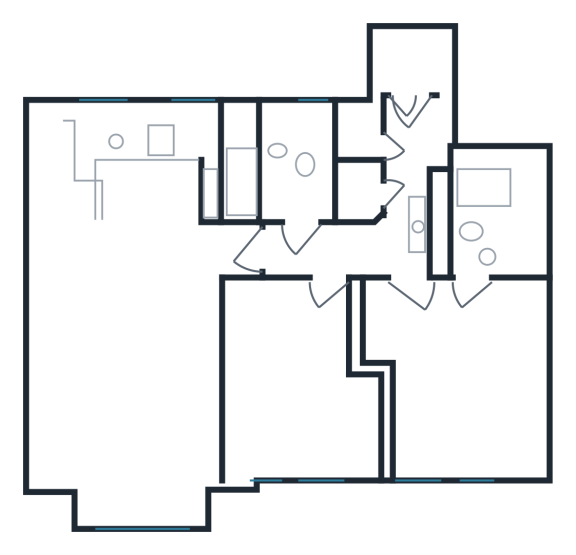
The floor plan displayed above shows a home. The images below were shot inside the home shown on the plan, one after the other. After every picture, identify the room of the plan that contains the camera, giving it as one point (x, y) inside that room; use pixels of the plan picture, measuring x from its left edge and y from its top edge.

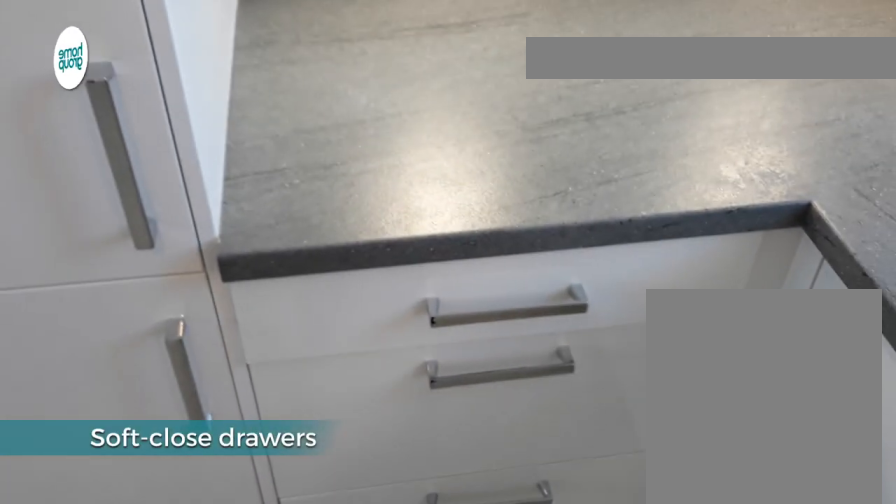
(158, 325)
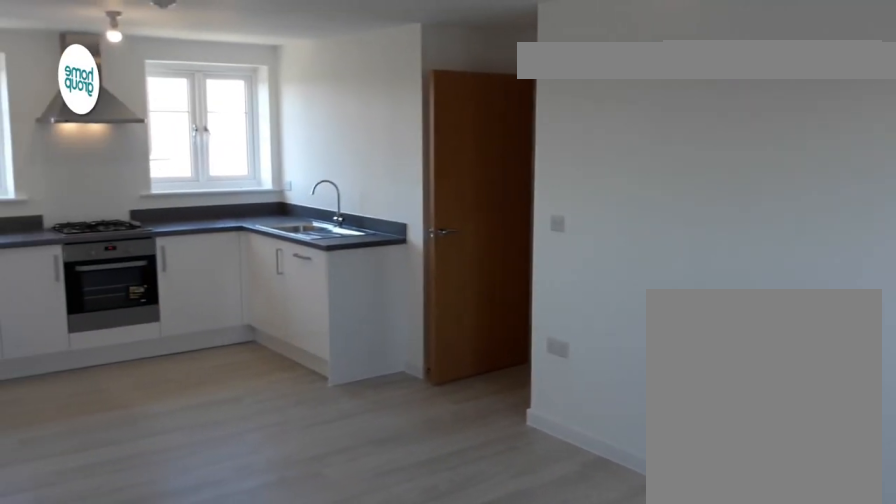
(60, 176)
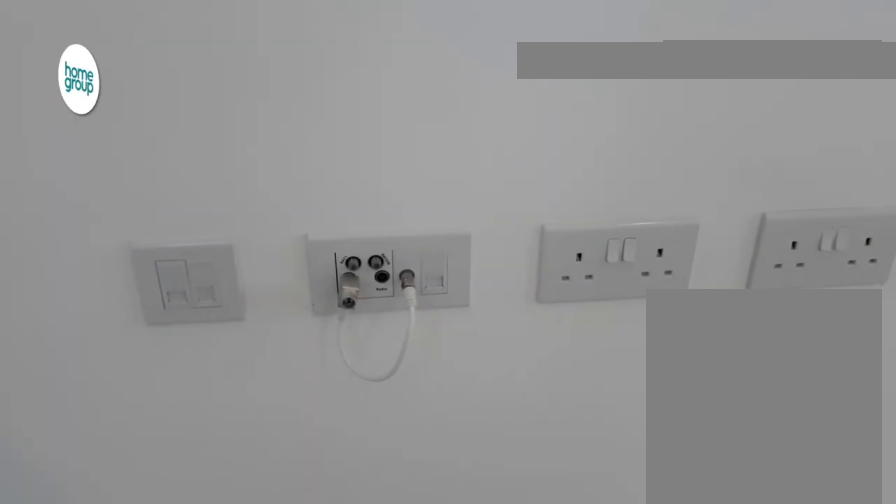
(169, 314)
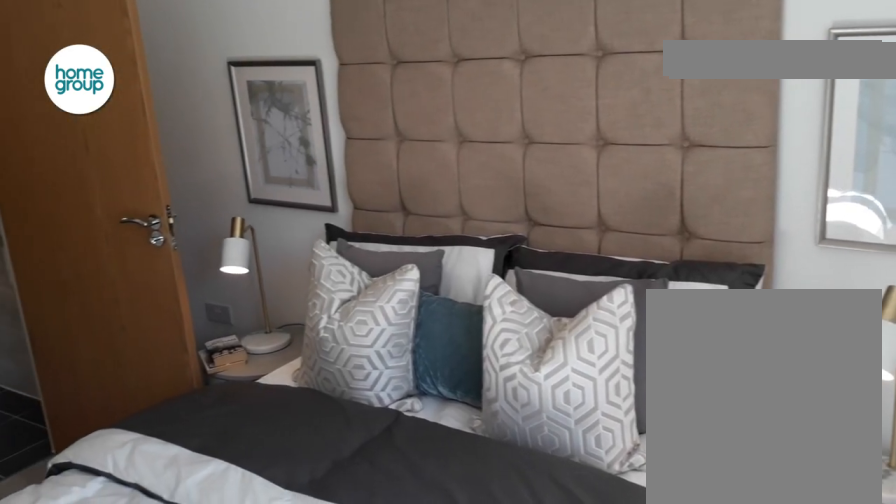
(453, 368)
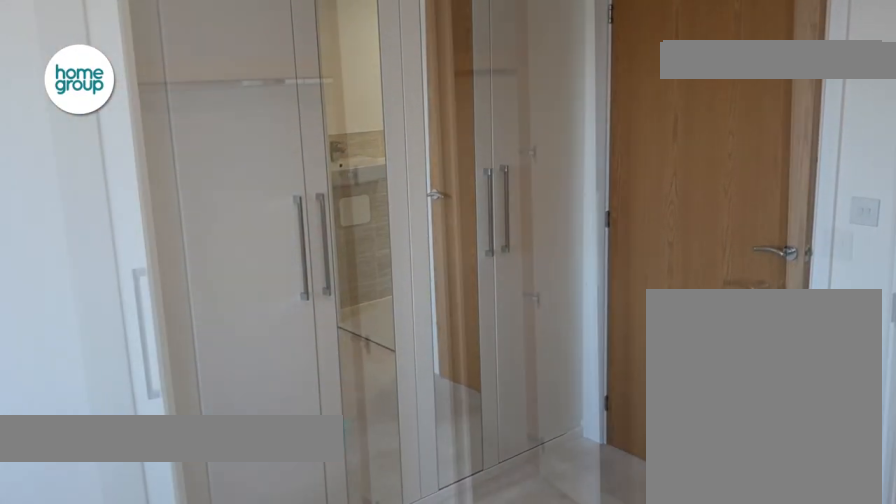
(453, 368)
